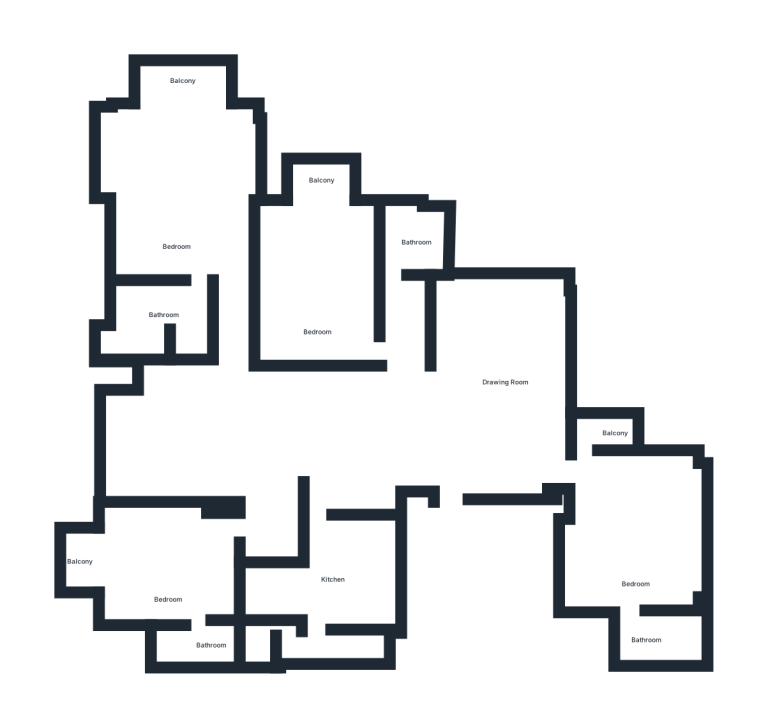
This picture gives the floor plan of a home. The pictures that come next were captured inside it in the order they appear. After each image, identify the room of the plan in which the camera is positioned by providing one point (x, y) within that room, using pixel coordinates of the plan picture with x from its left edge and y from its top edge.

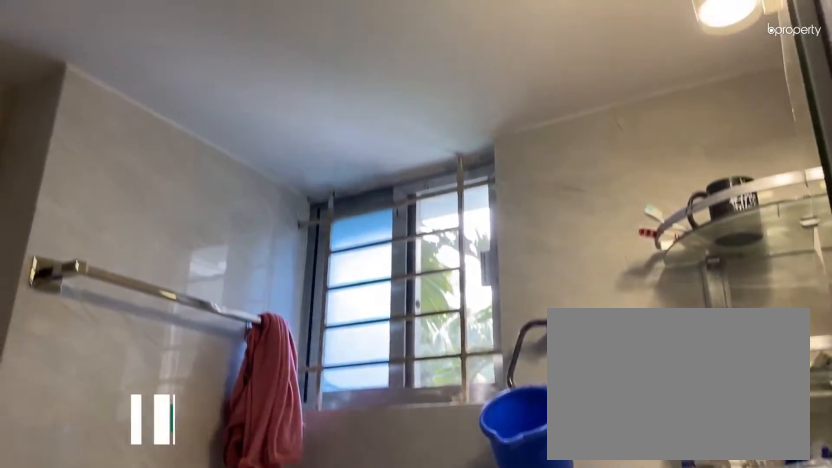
(416, 232)
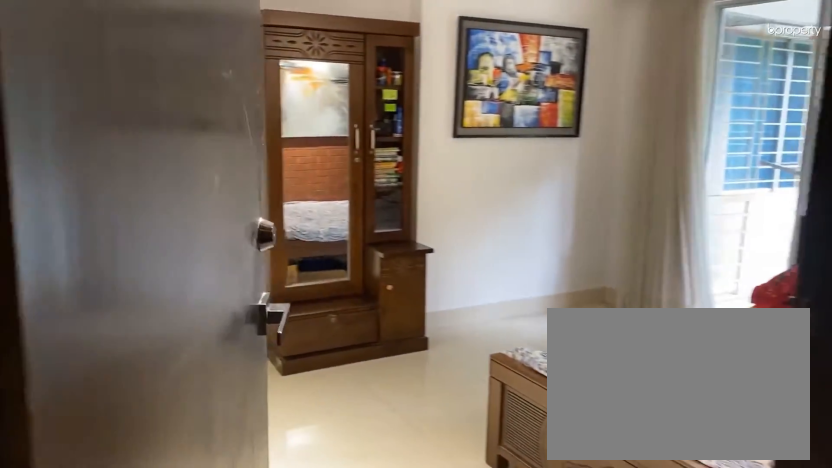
(326, 296)
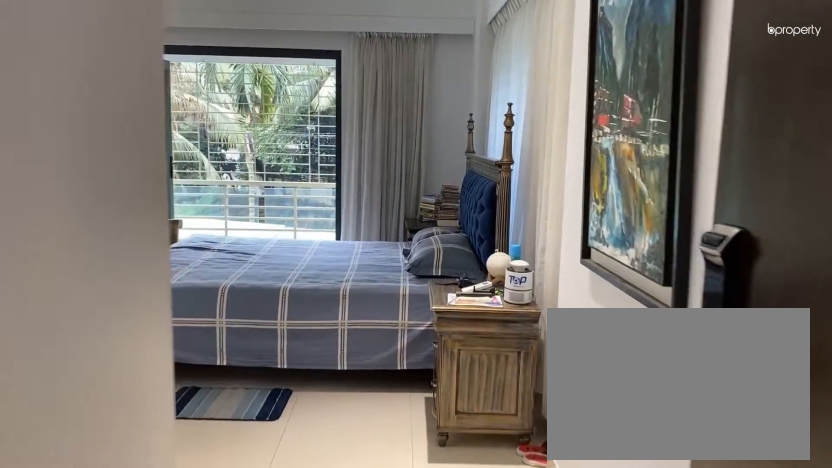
(230, 257)
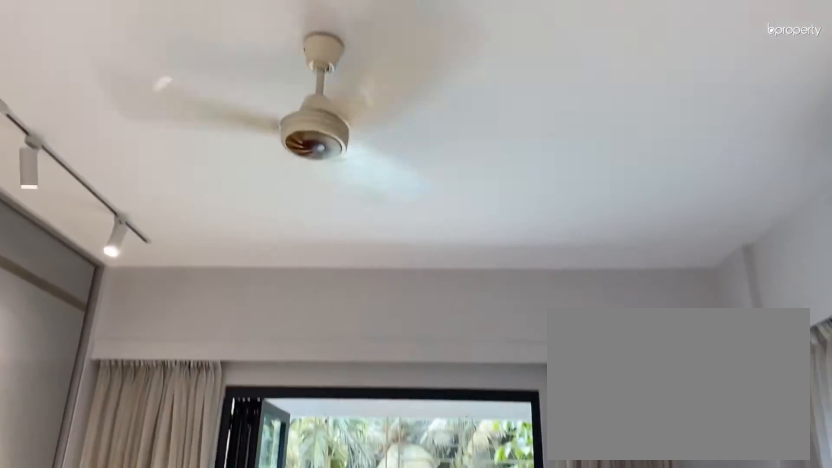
(179, 226)
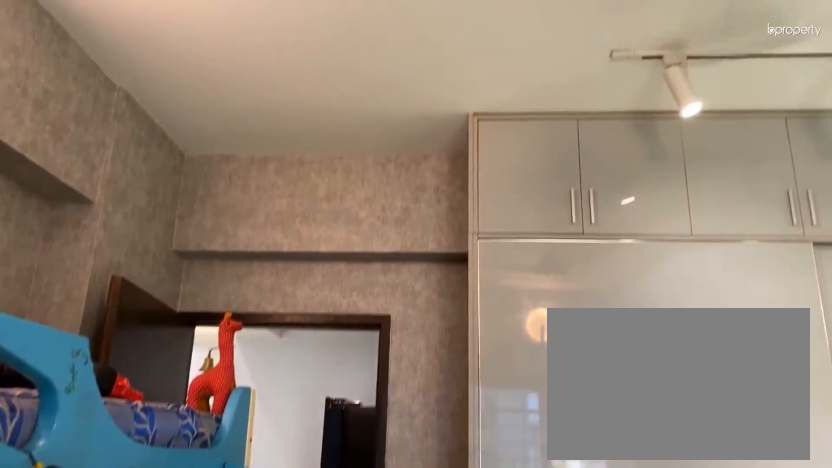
(170, 573)
